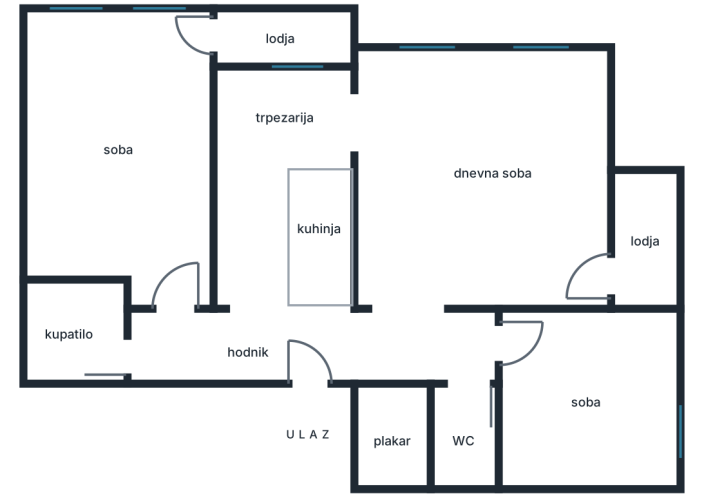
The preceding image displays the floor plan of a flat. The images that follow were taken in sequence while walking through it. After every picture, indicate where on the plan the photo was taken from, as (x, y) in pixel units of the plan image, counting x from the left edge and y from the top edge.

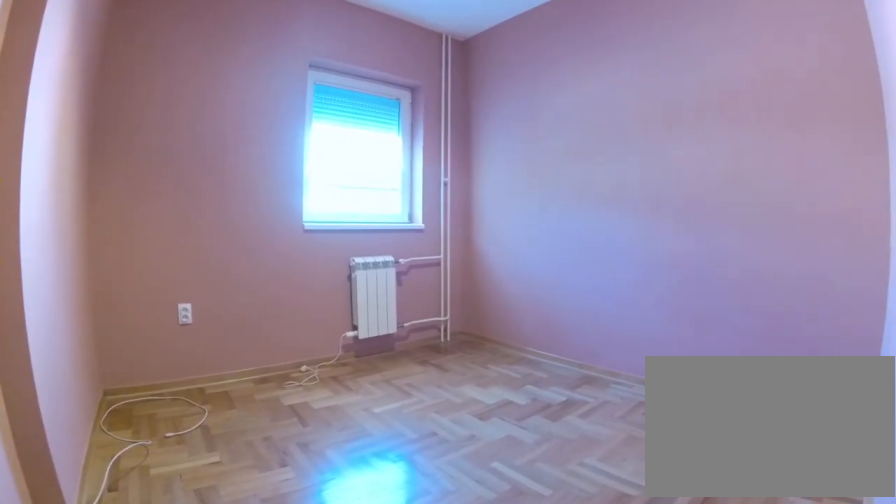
(504, 344)
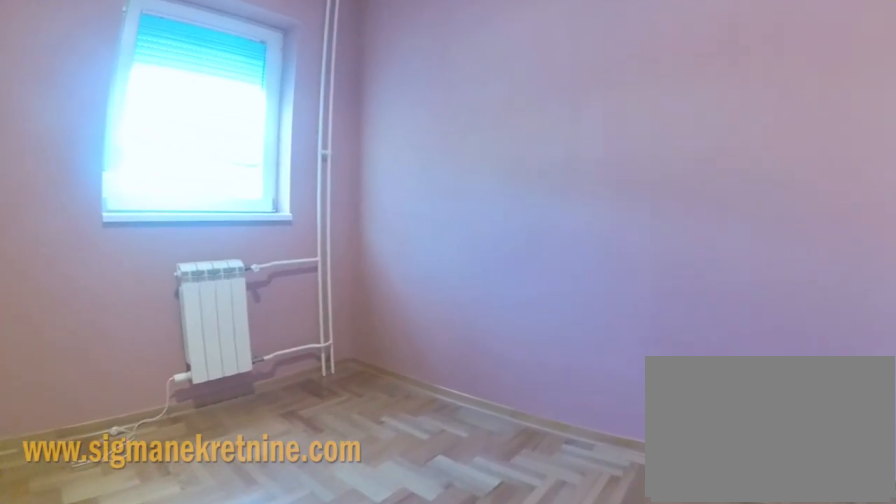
(543, 401)
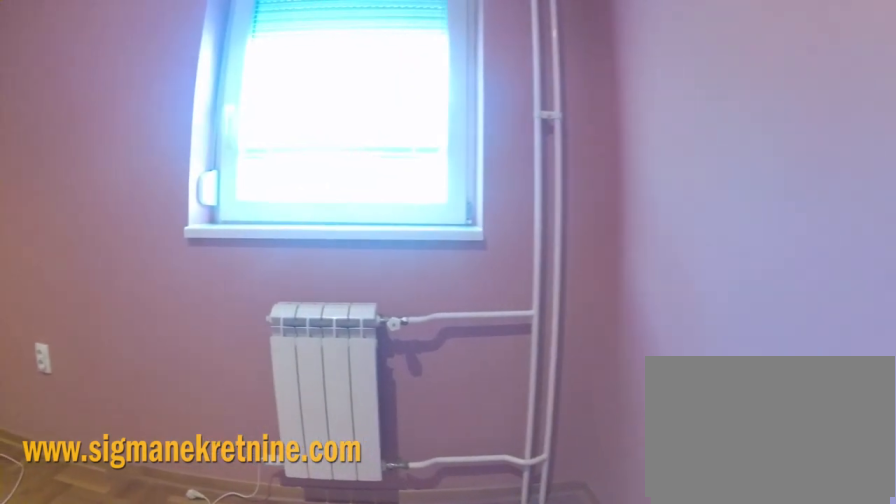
(590, 450)
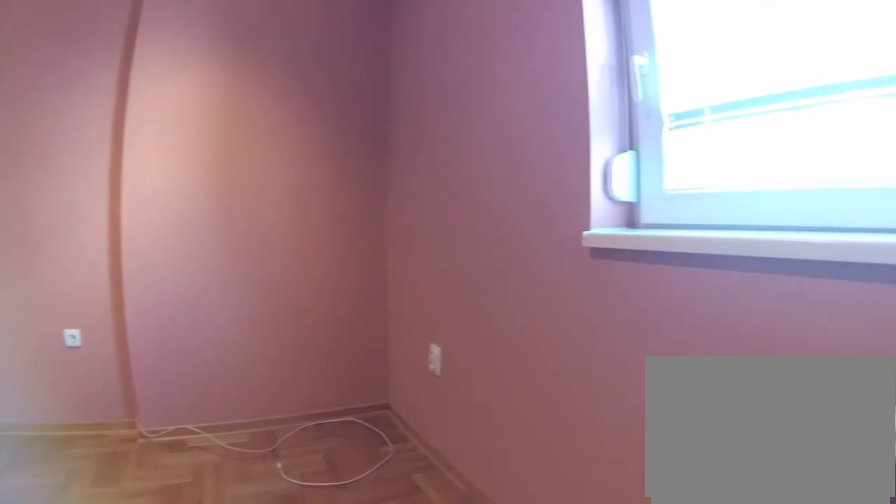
(634, 466)
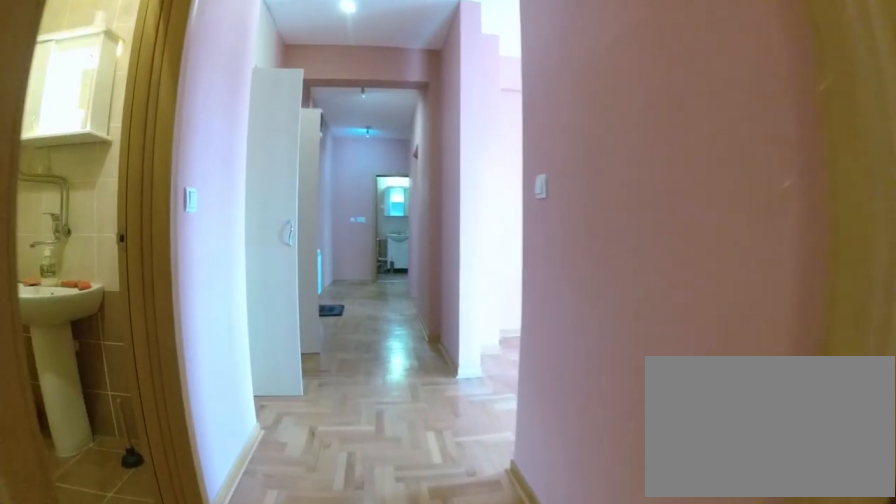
(524, 349)
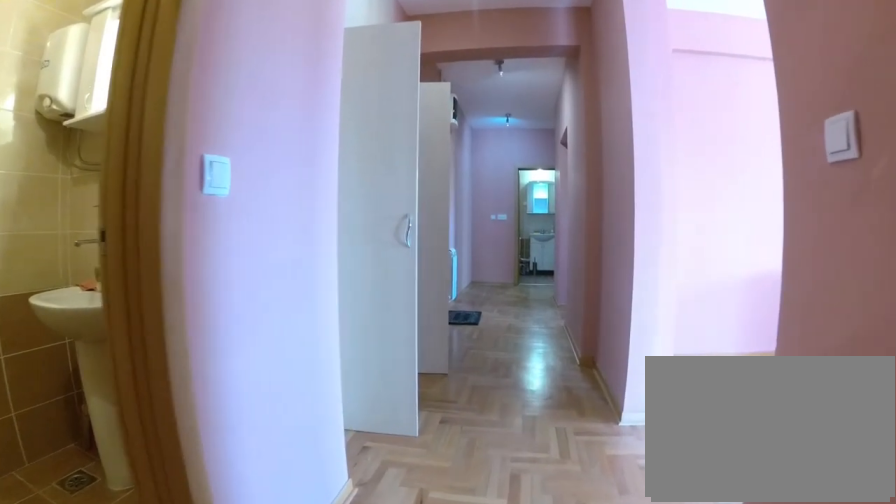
(467, 344)
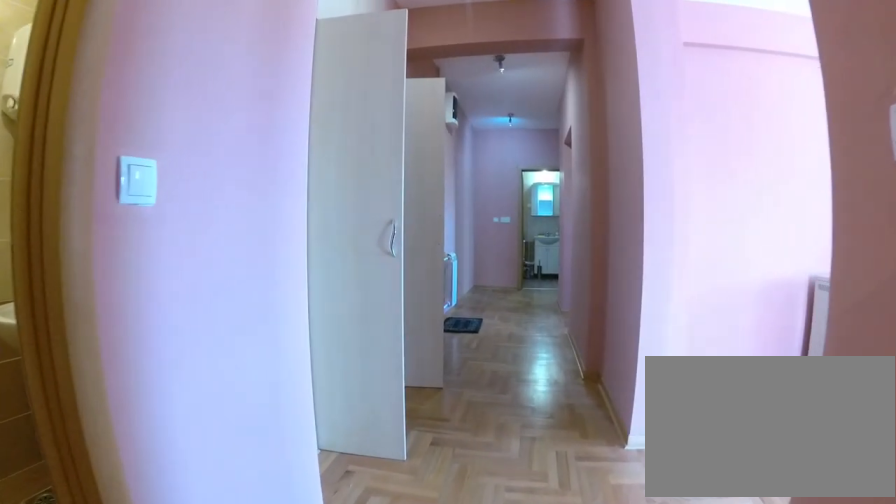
(461, 345)
